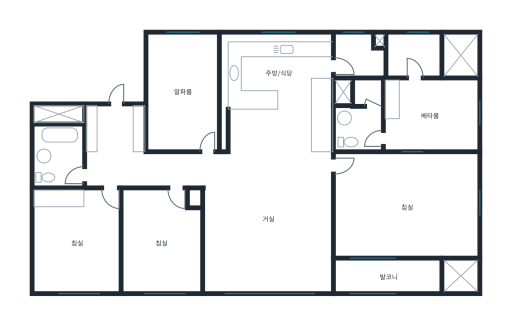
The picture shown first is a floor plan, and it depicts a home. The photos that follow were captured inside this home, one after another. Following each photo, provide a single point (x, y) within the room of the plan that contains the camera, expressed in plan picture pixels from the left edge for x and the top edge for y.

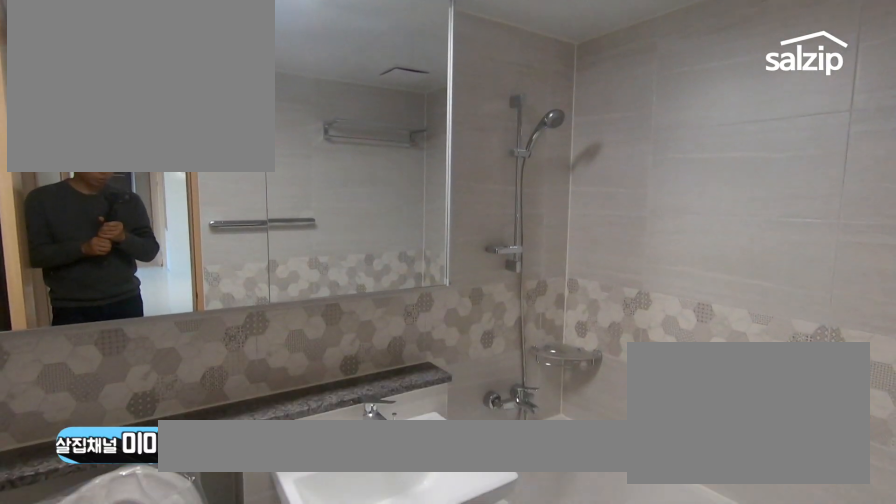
(59, 158)
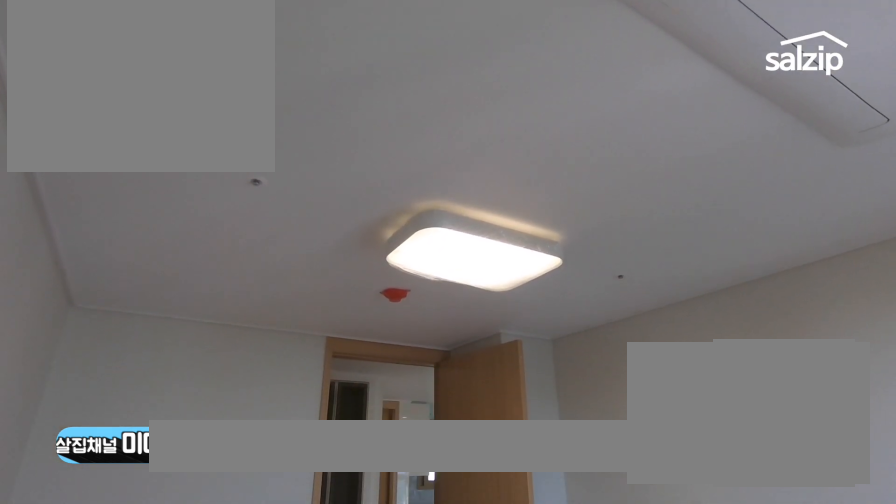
(161, 240)
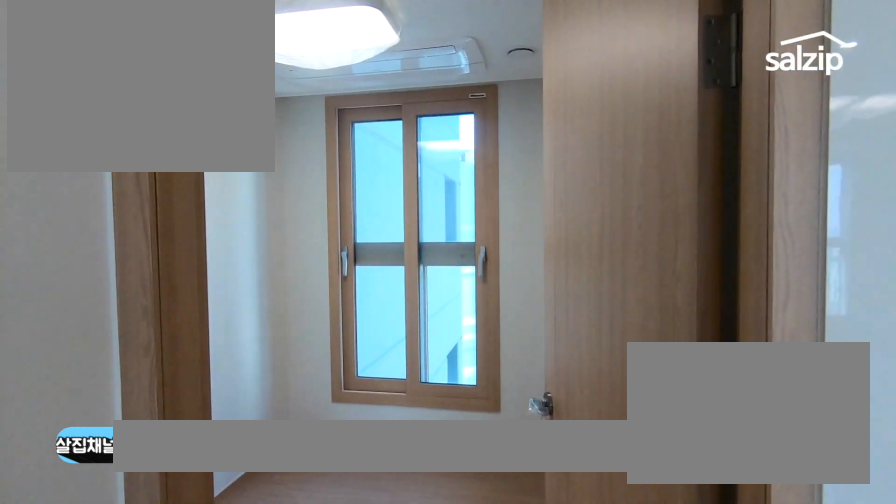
(183, 93)
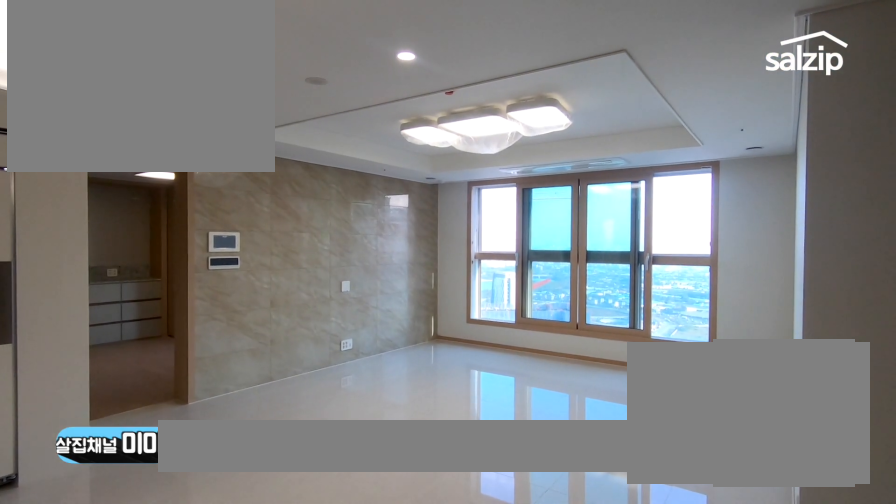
(270, 228)
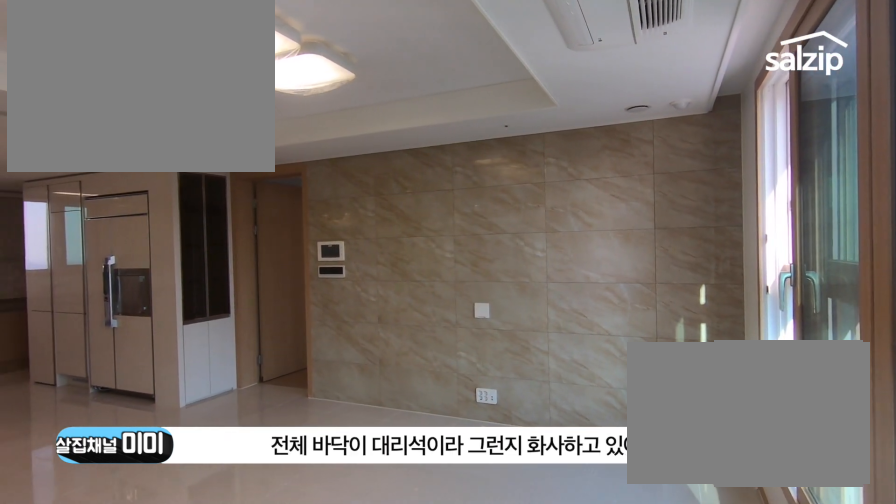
(270, 228)
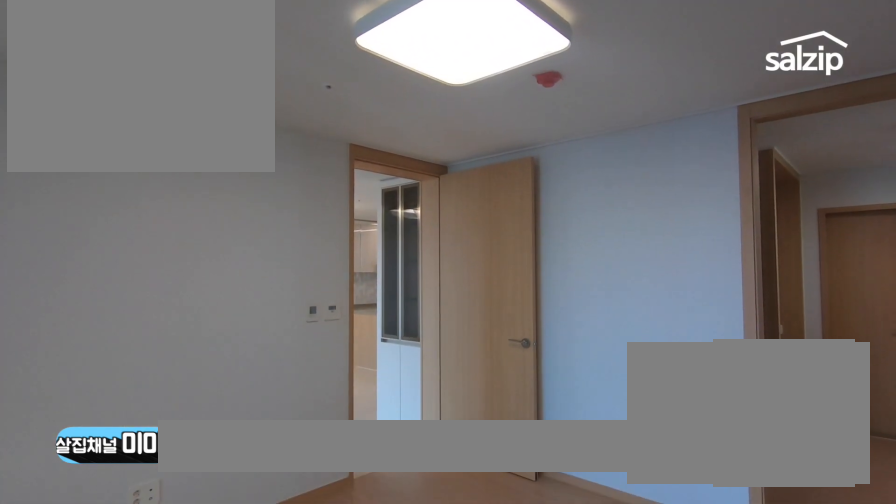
(405, 206)
